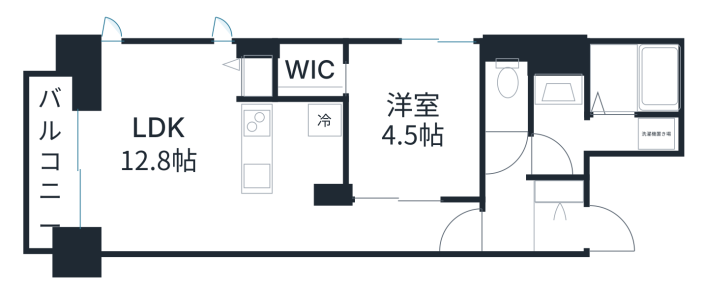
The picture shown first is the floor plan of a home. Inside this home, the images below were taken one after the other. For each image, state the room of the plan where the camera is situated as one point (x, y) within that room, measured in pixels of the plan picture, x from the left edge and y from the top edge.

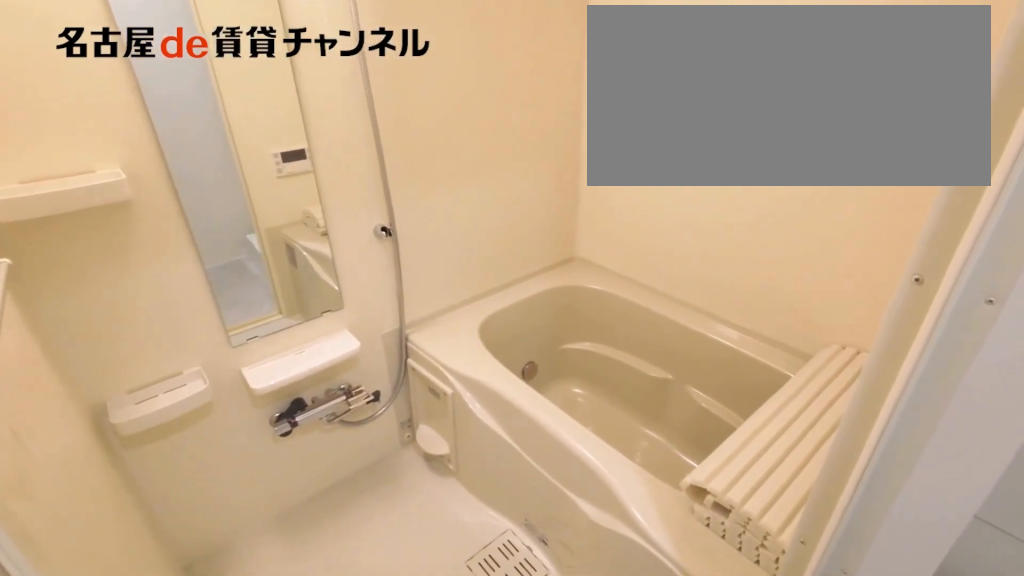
(599, 103)
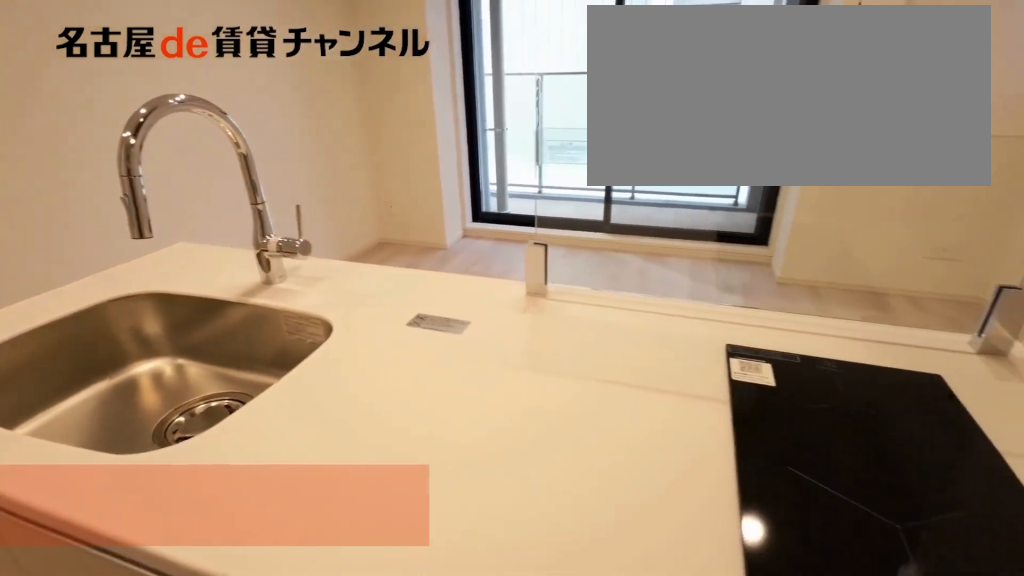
(294, 150)
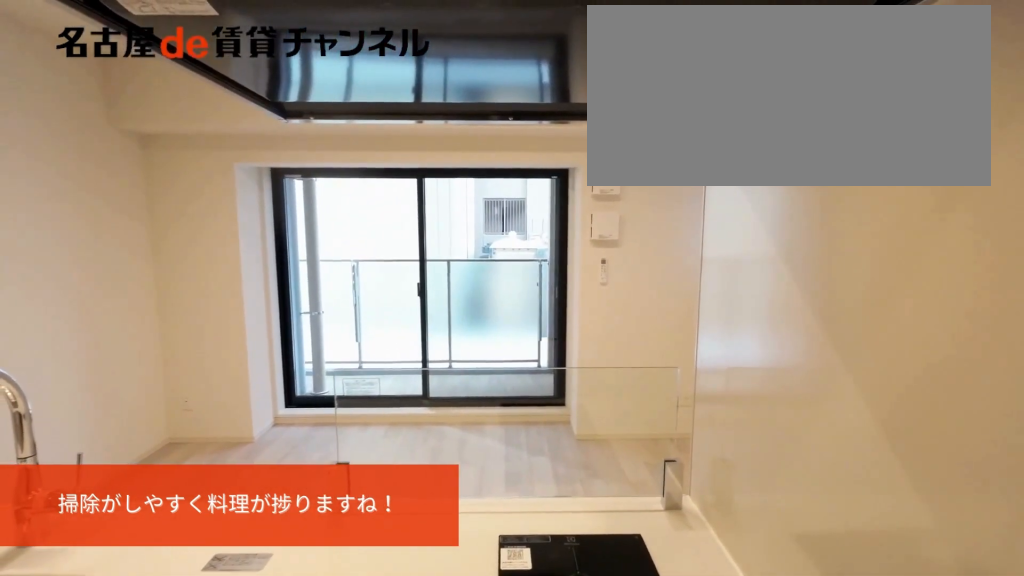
(294, 150)
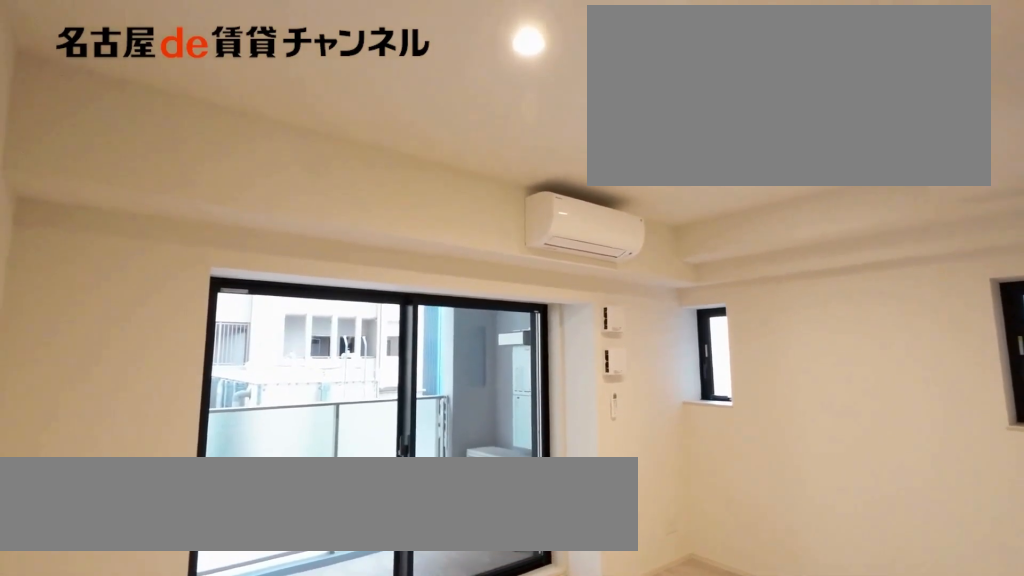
(158, 147)
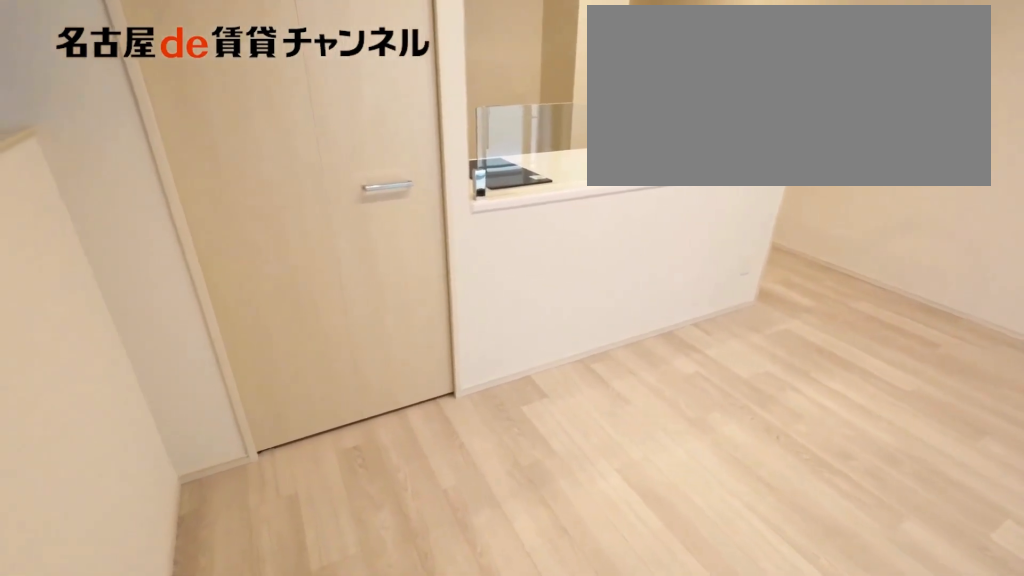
(158, 147)
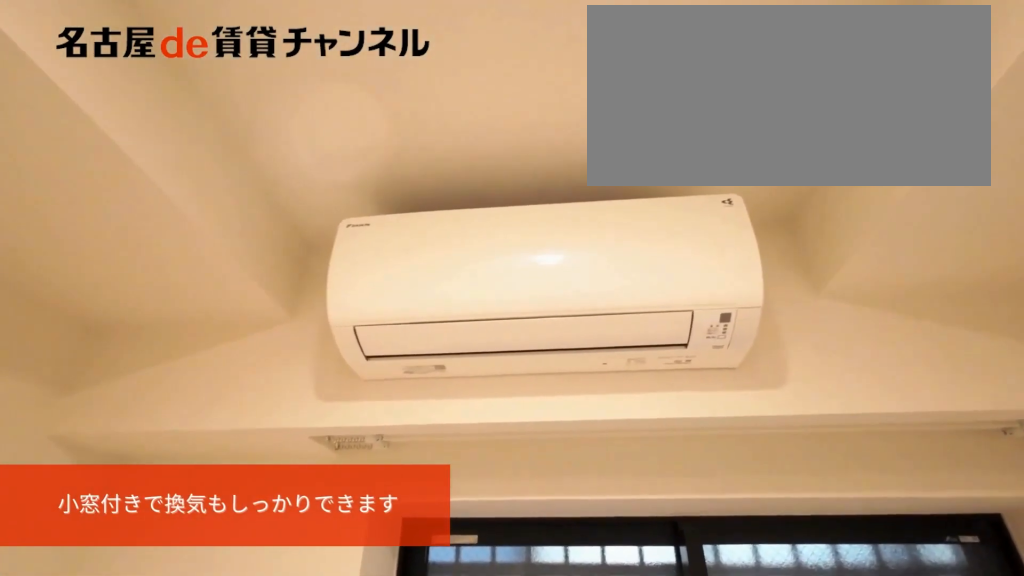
(413, 121)
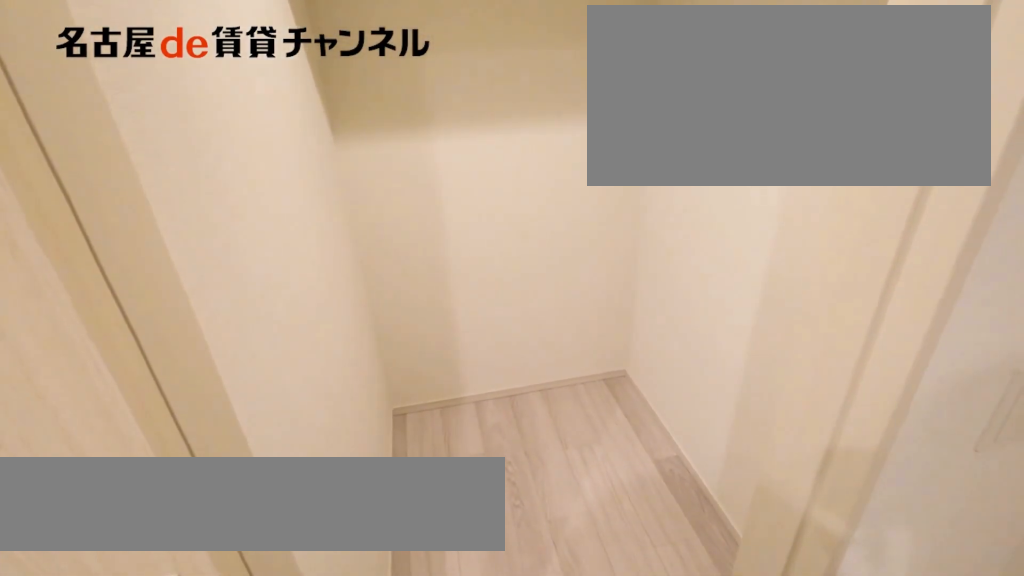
(310, 69)
